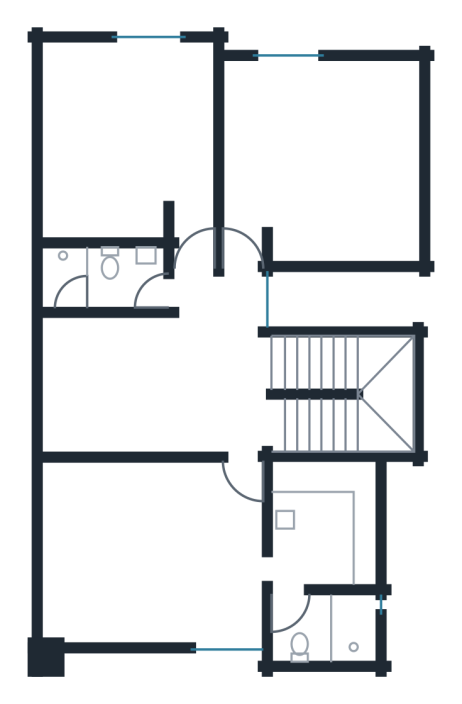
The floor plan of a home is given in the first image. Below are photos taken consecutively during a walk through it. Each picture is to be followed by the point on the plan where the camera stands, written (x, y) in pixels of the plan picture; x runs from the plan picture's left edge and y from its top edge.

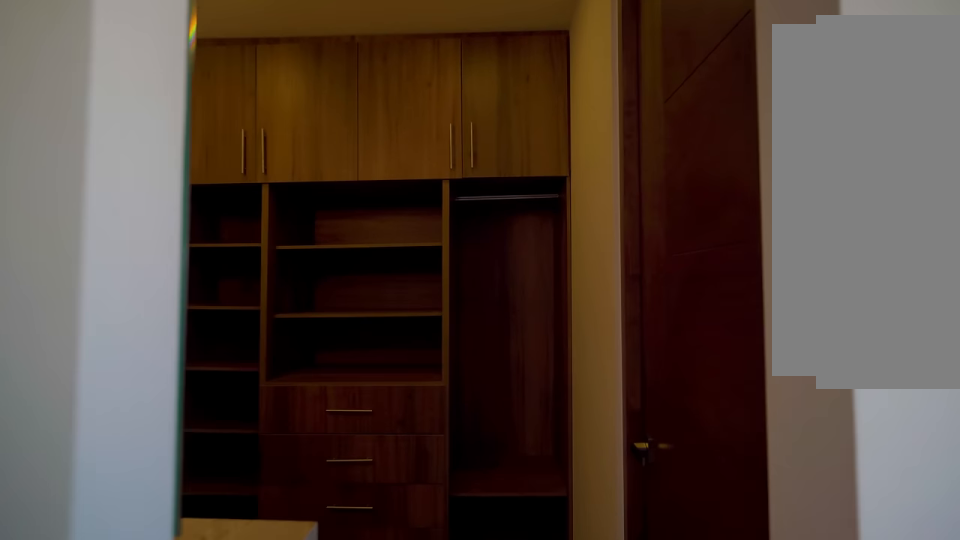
(237, 577)
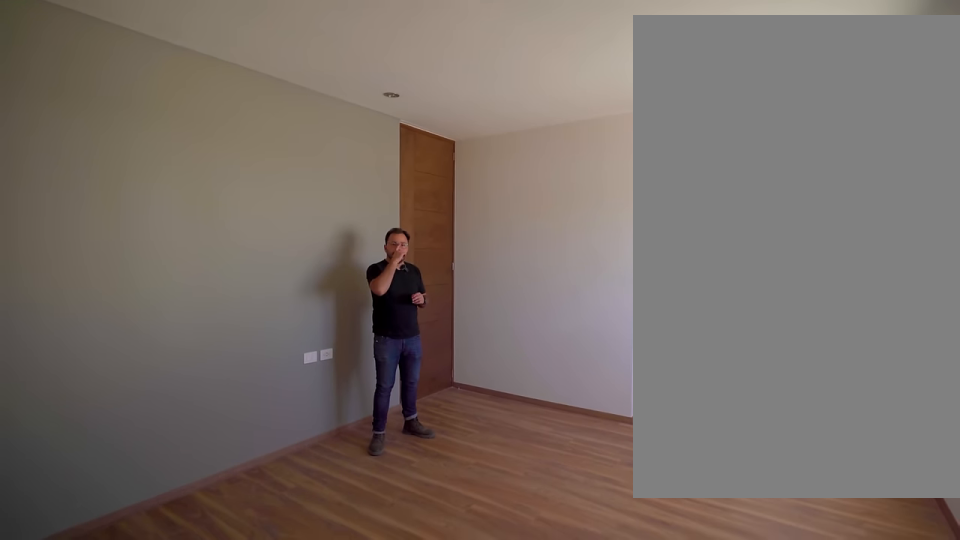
(73, 616)
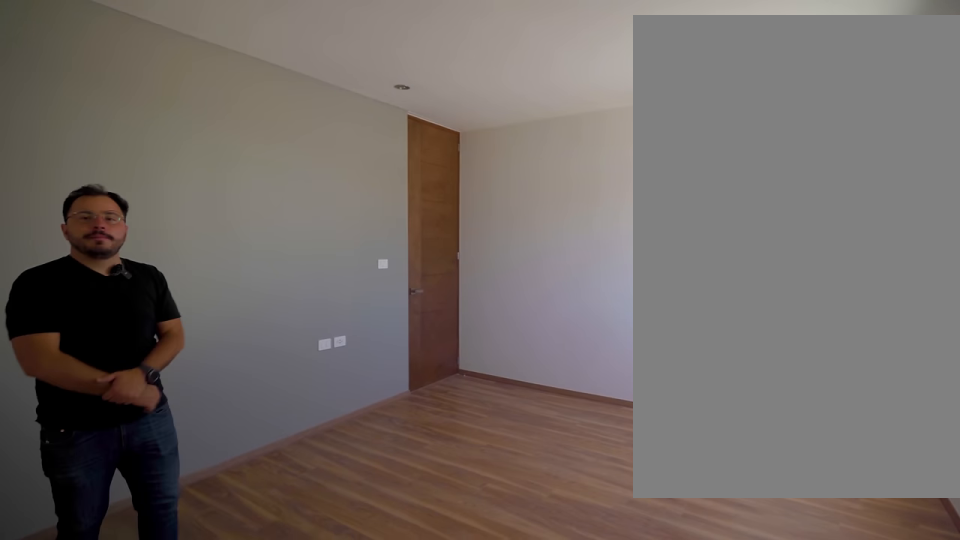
(68, 616)
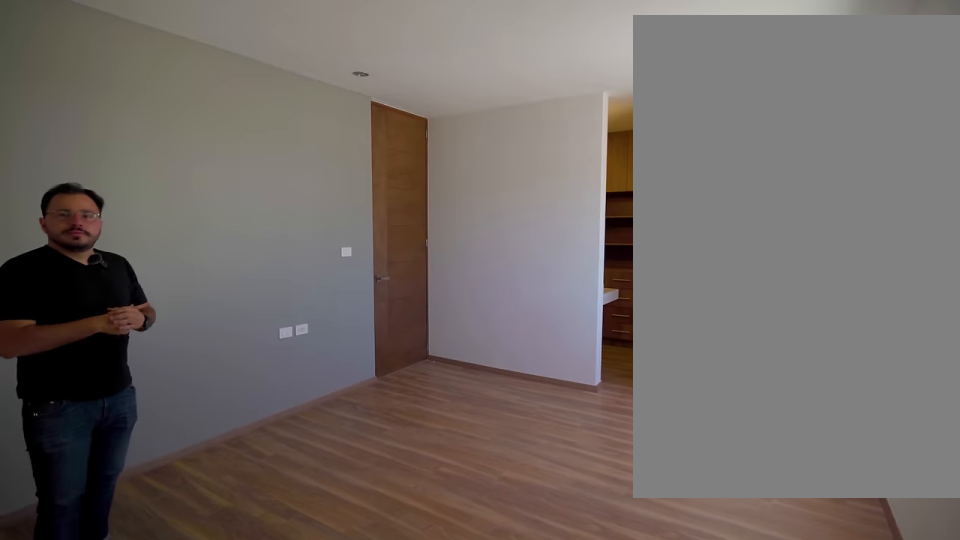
(66, 615)
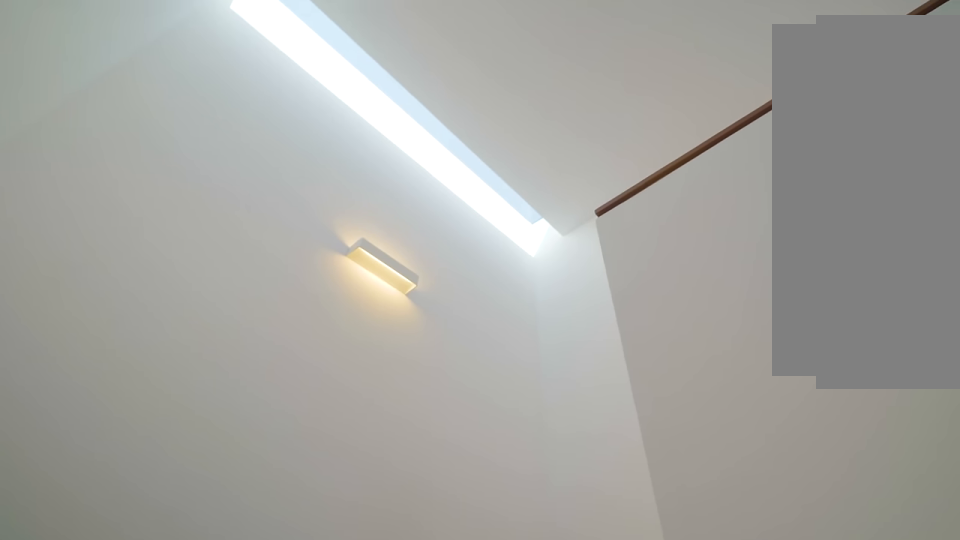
(363, 365)
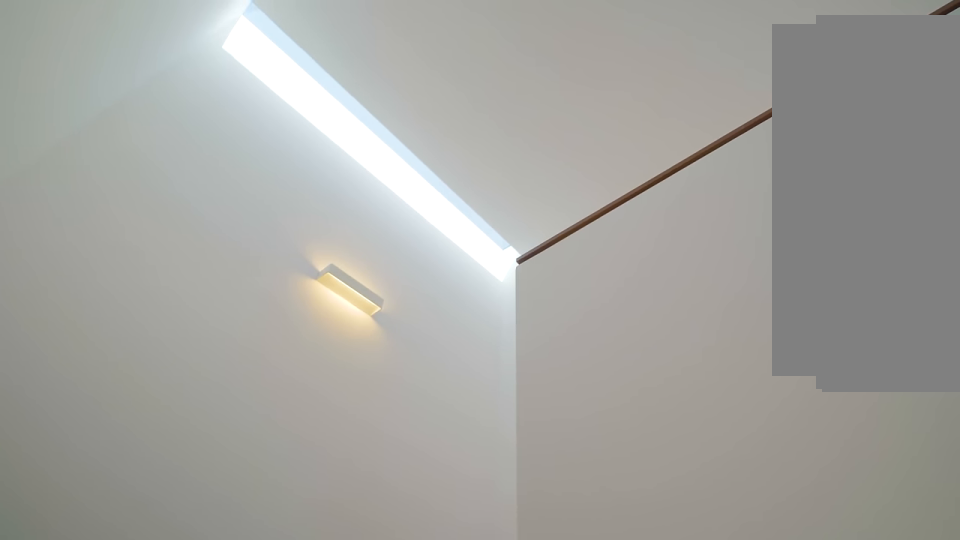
(364, 366)
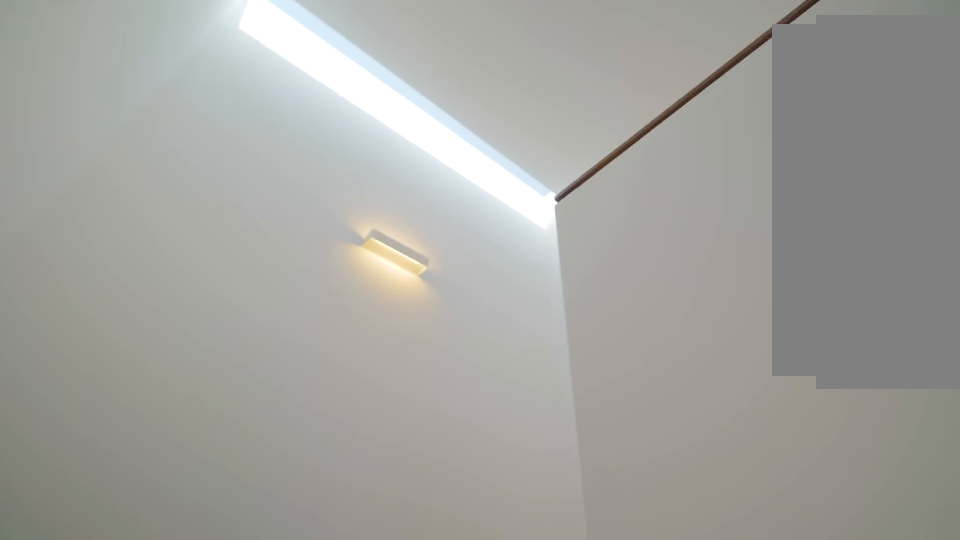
(339, 360)
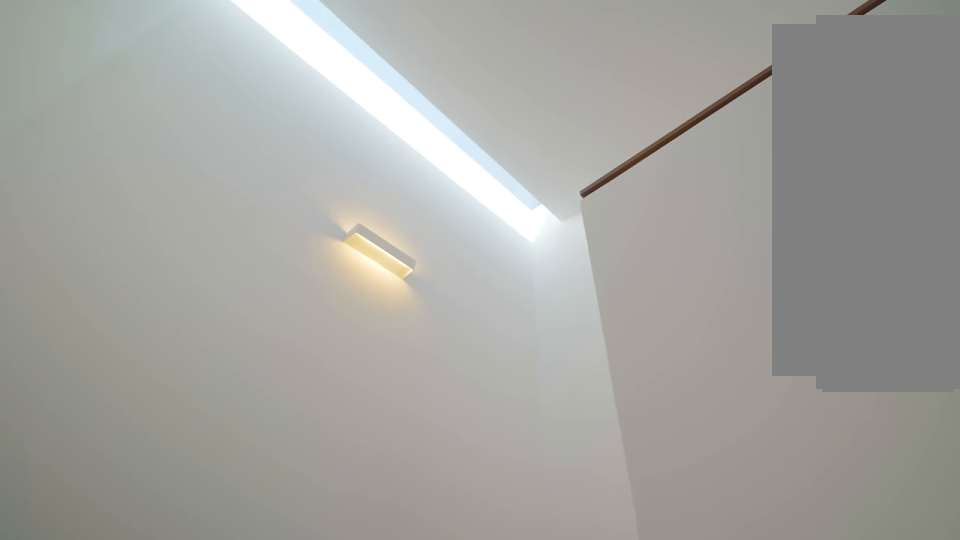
(340, 359)
